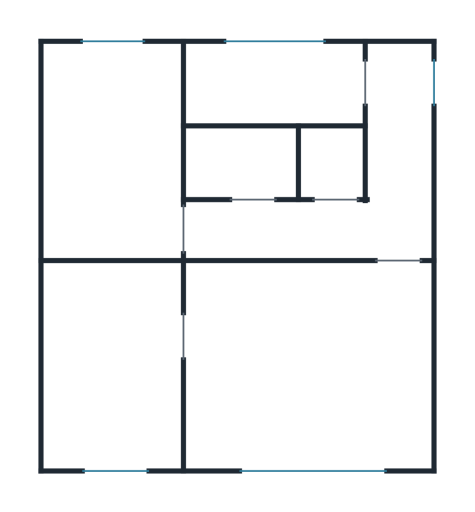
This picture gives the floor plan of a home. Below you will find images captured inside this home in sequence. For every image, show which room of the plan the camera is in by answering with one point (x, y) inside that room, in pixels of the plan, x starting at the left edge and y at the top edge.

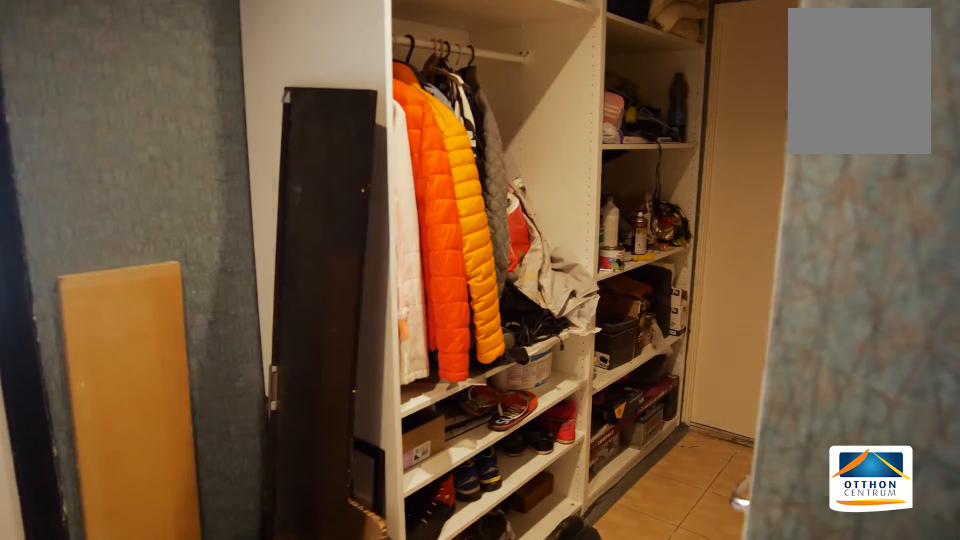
(327, 233)
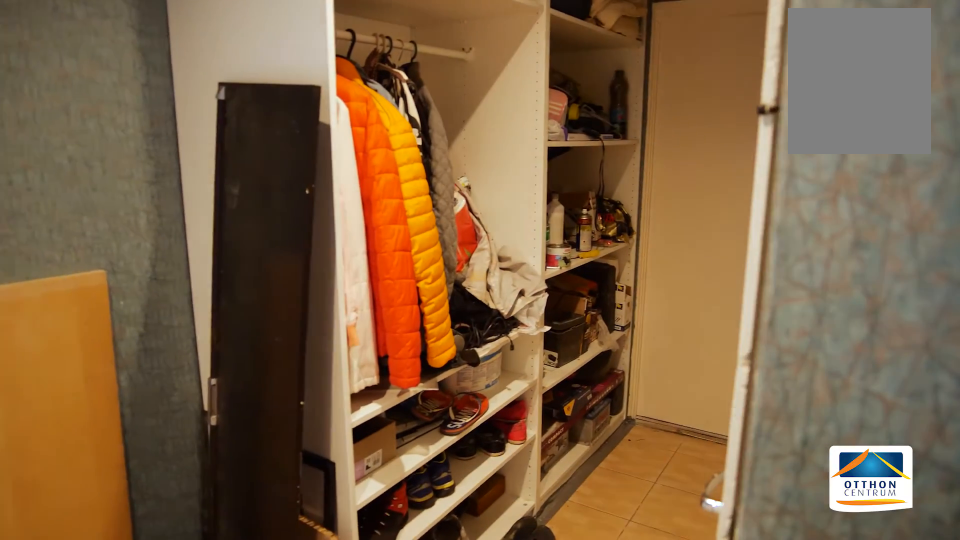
(314, 233)
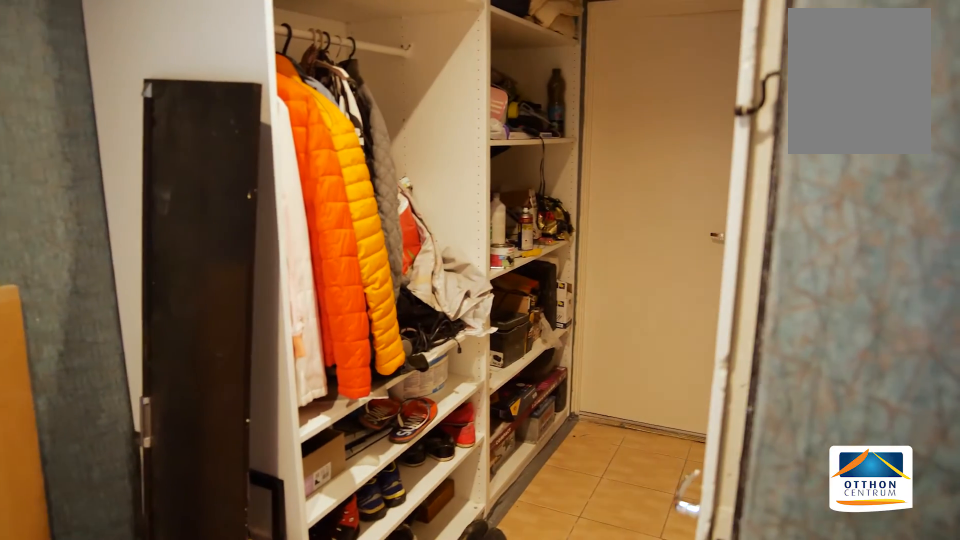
(300, 234)
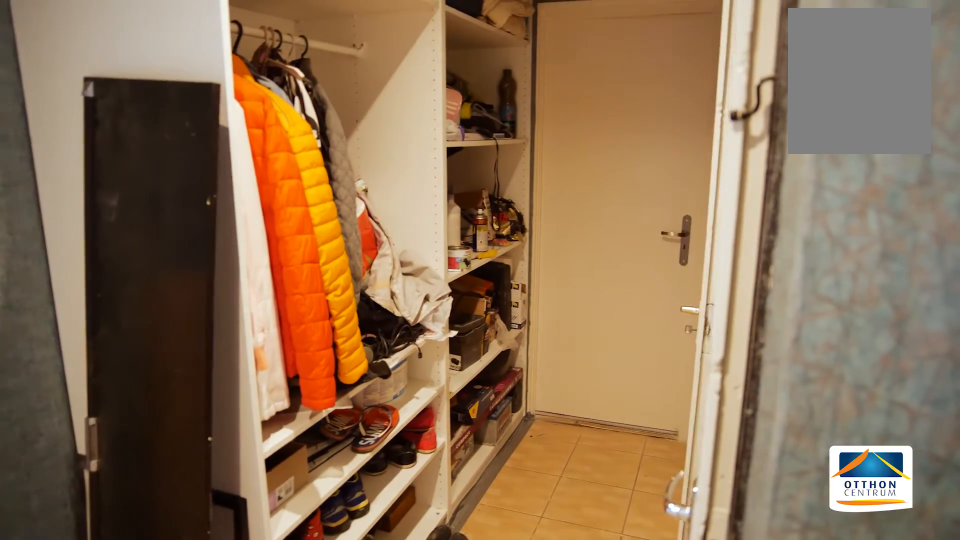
(287, 233)
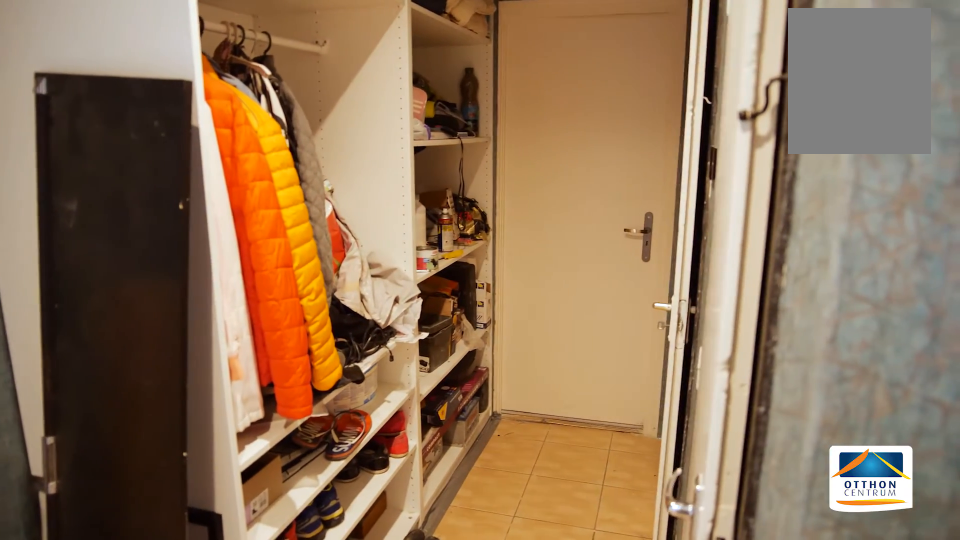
(274, 233)
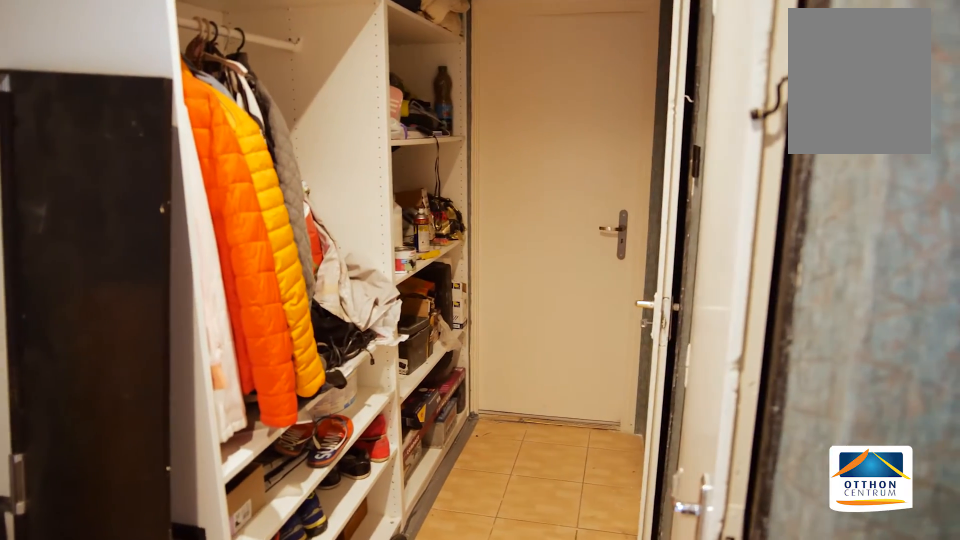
(260, 234)
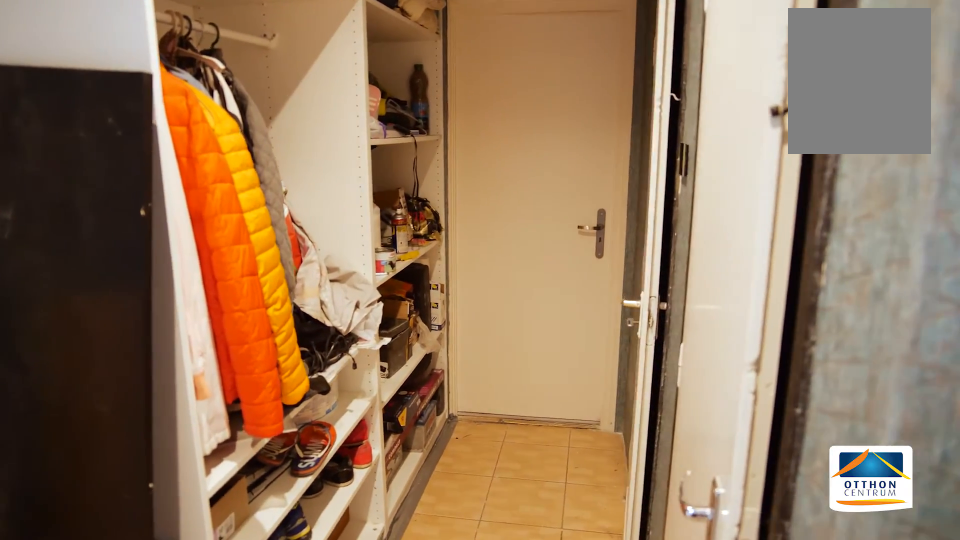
(246, 233)
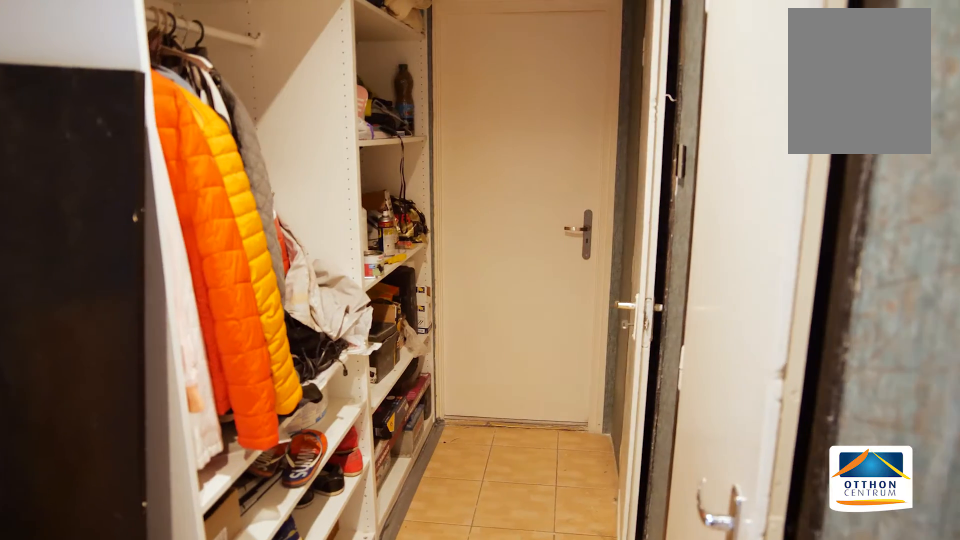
(232, 233)
